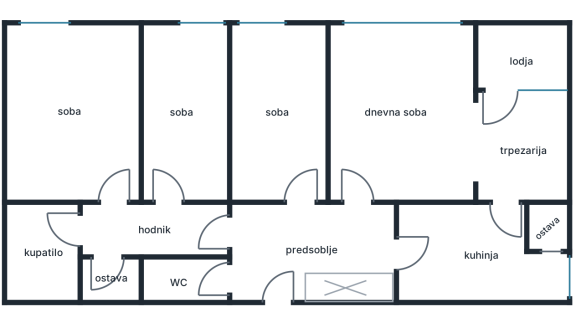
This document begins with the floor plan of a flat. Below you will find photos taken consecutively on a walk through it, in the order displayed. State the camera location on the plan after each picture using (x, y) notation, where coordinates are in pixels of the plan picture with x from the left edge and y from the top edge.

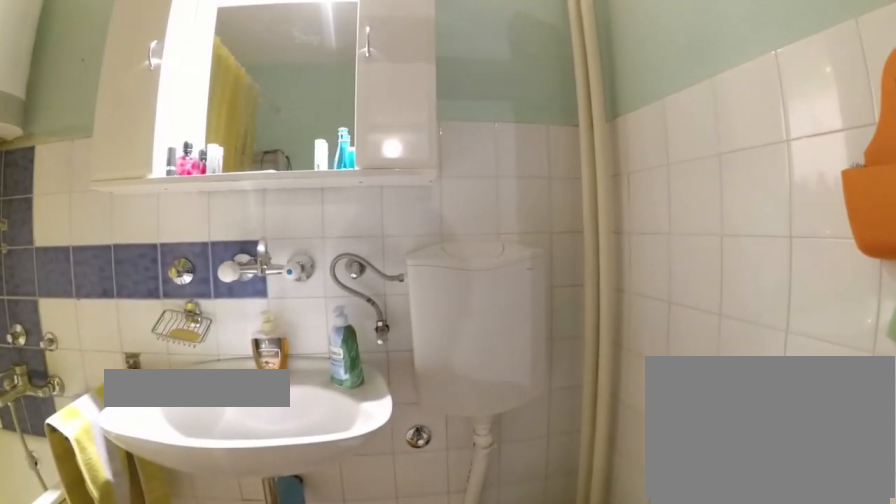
(63, 221)
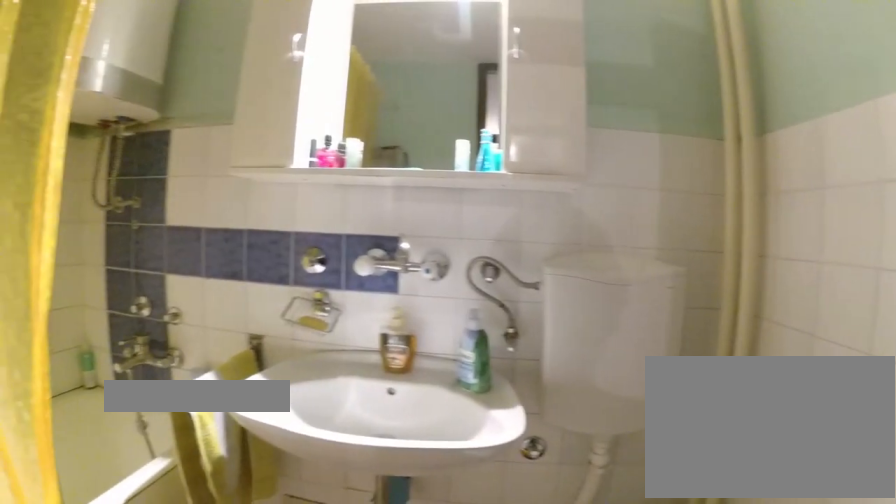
(59, 218)
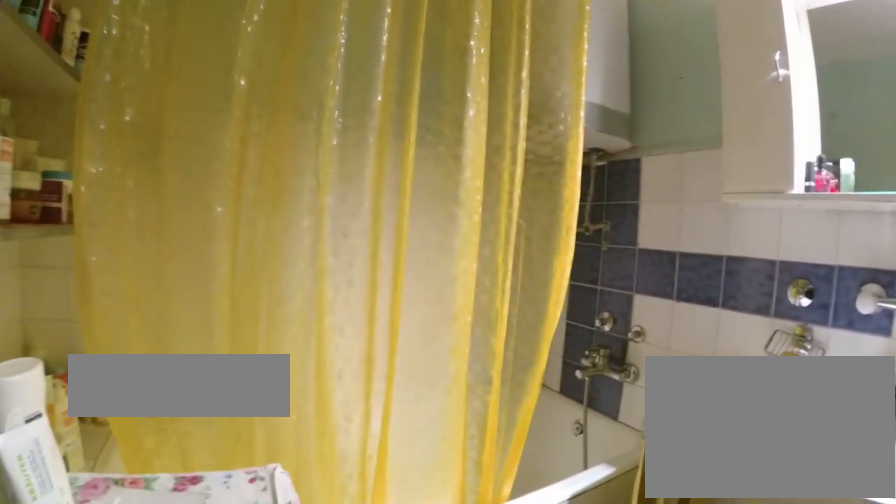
(52, 209)
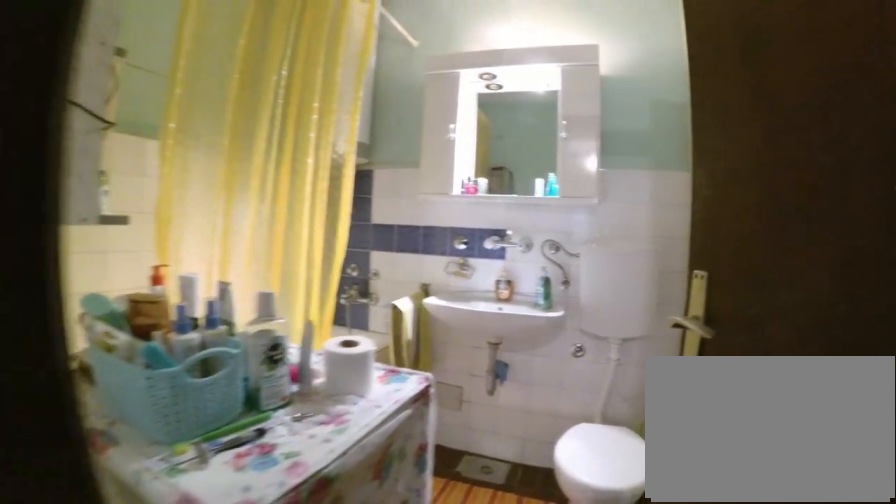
(86, 215)
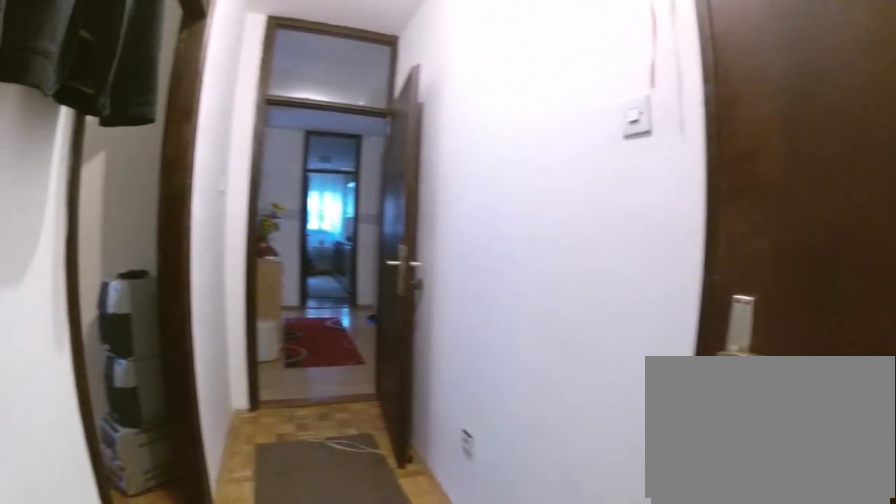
(61, 232)
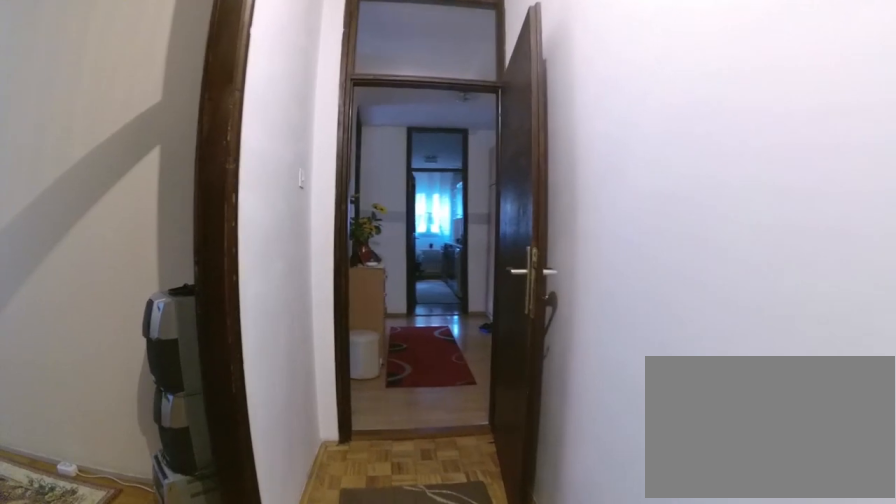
(103, 233)
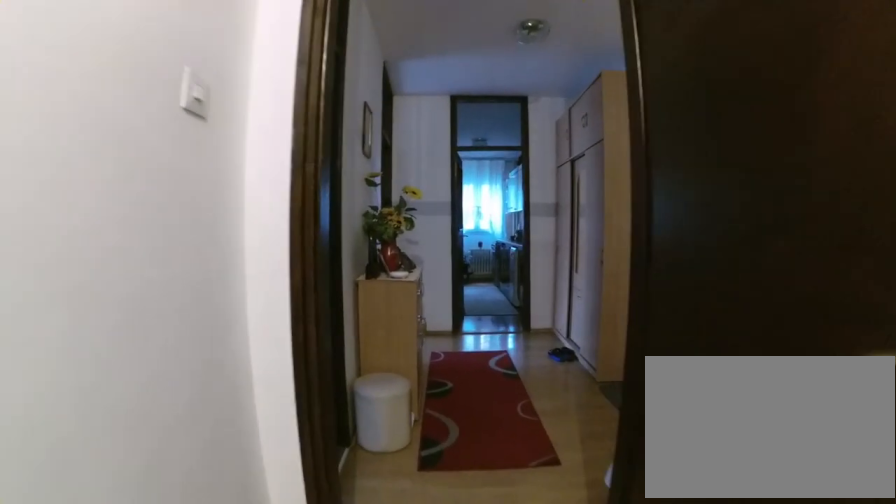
(165, 233)
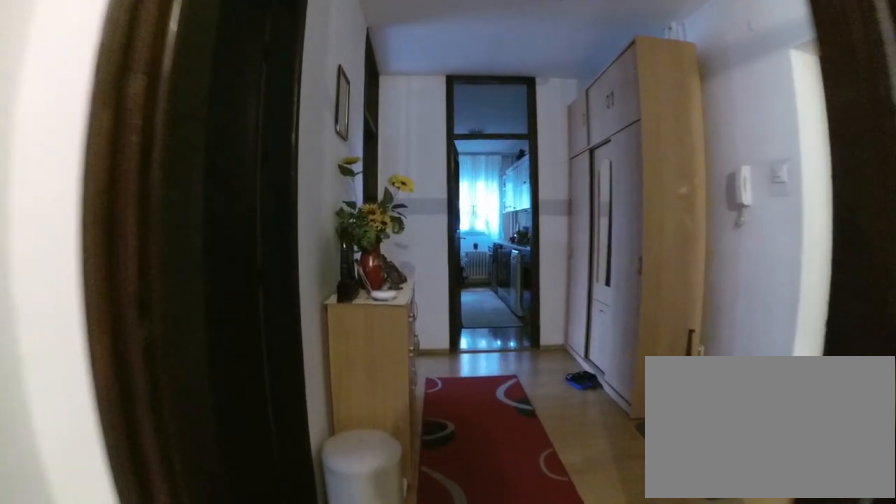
(196, 233)
